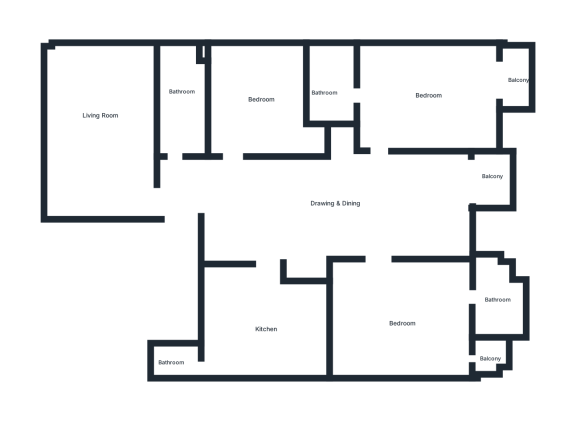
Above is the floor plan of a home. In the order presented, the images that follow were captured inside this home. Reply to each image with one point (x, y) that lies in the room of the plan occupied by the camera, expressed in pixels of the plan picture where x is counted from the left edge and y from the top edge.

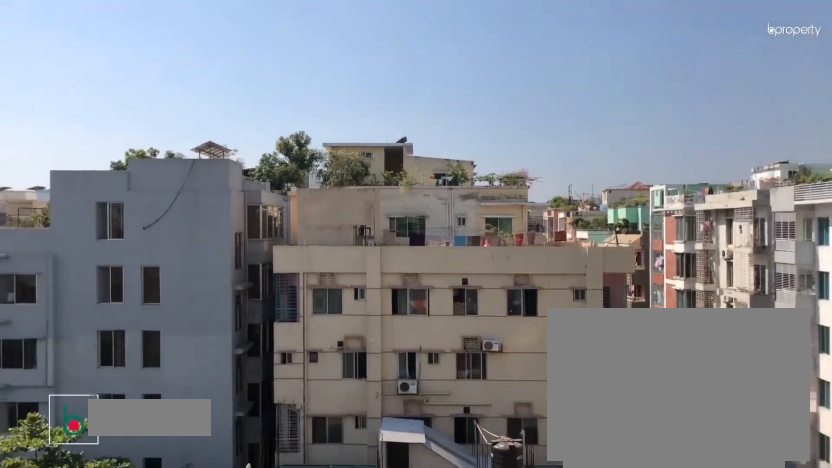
(492, 180)
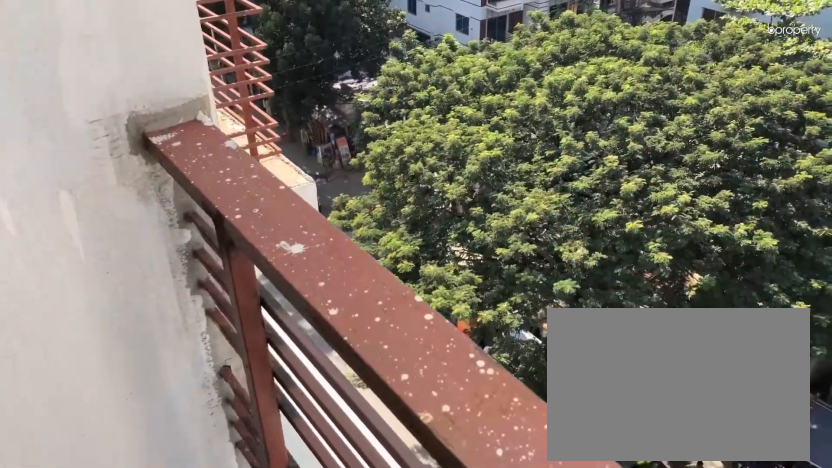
(492, 180)
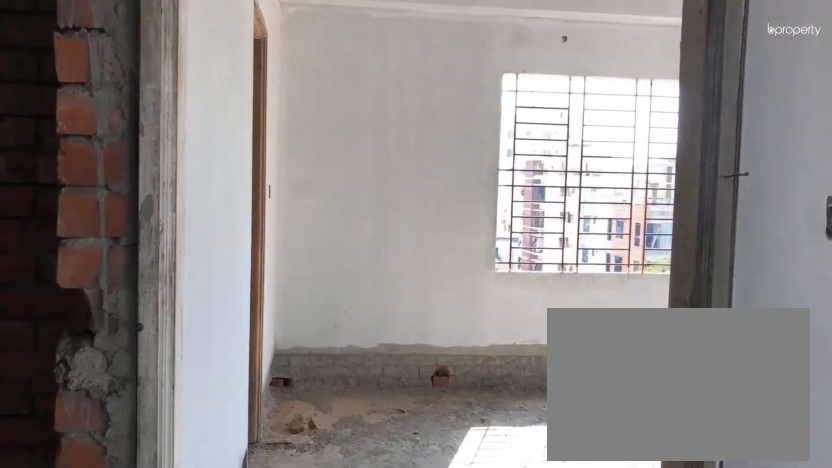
(376, 160)
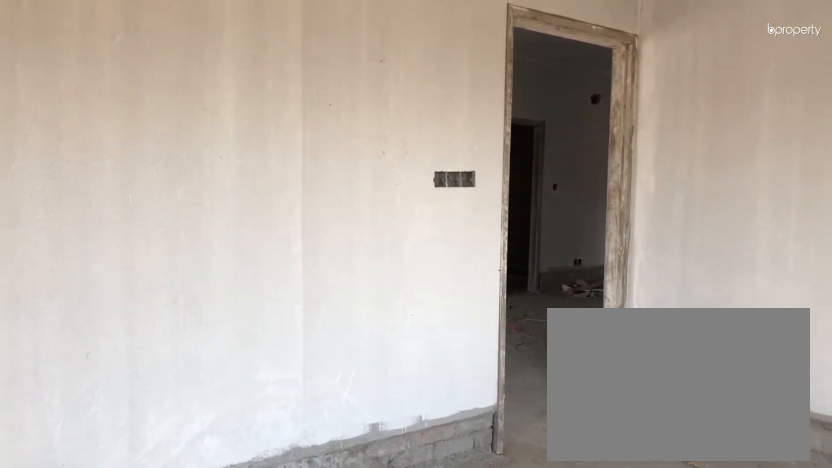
(422, 93)
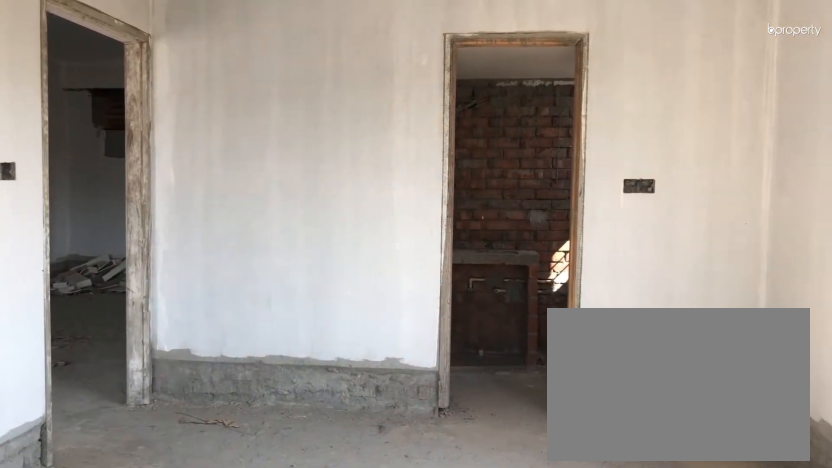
(422, 93)
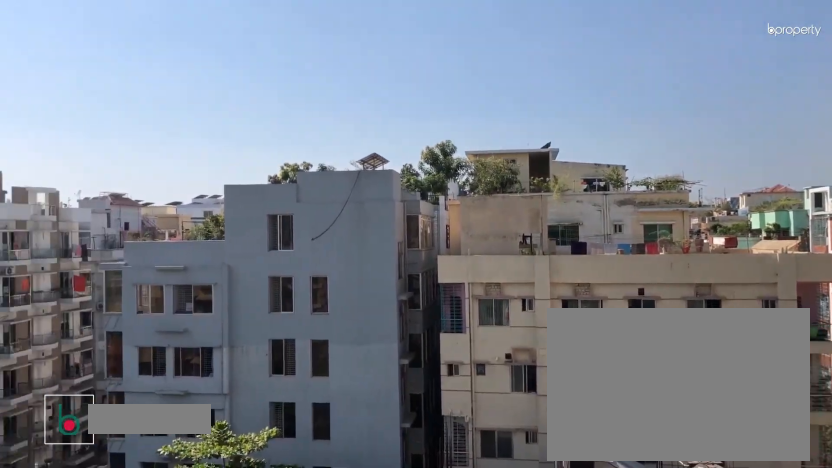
(517, 77)
